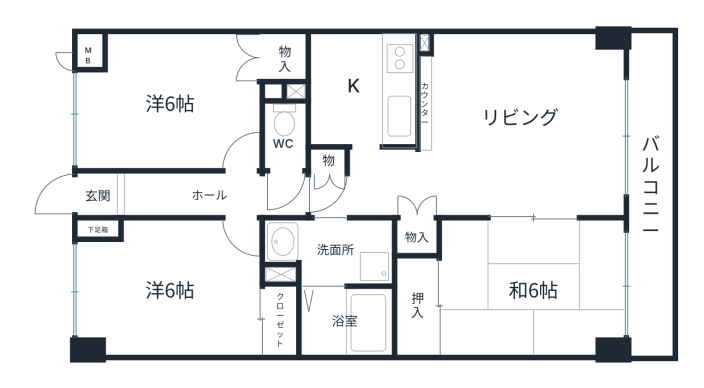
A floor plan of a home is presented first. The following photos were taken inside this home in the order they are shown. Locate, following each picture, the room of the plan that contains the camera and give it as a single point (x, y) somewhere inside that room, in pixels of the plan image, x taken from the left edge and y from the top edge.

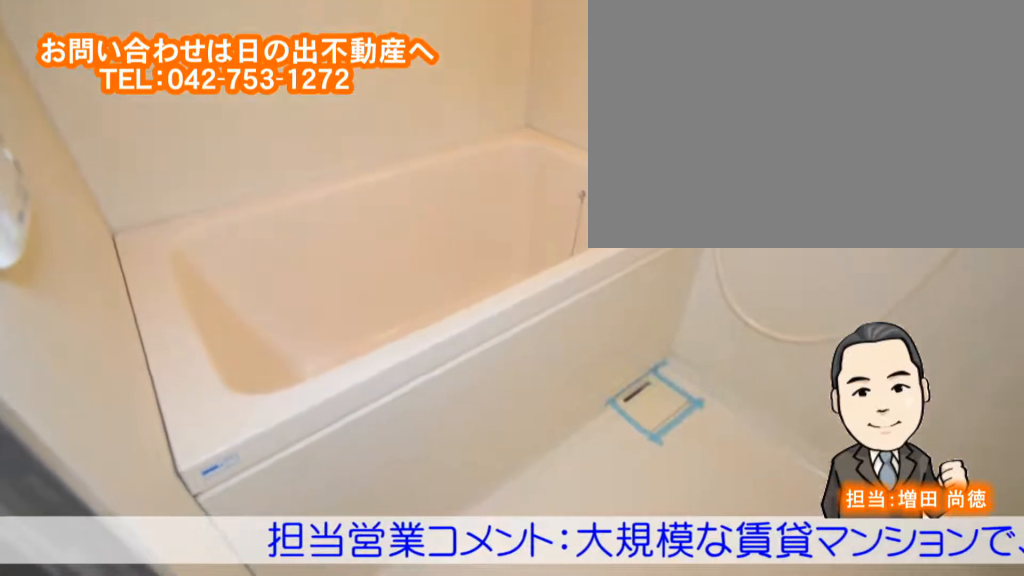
(346, 322)
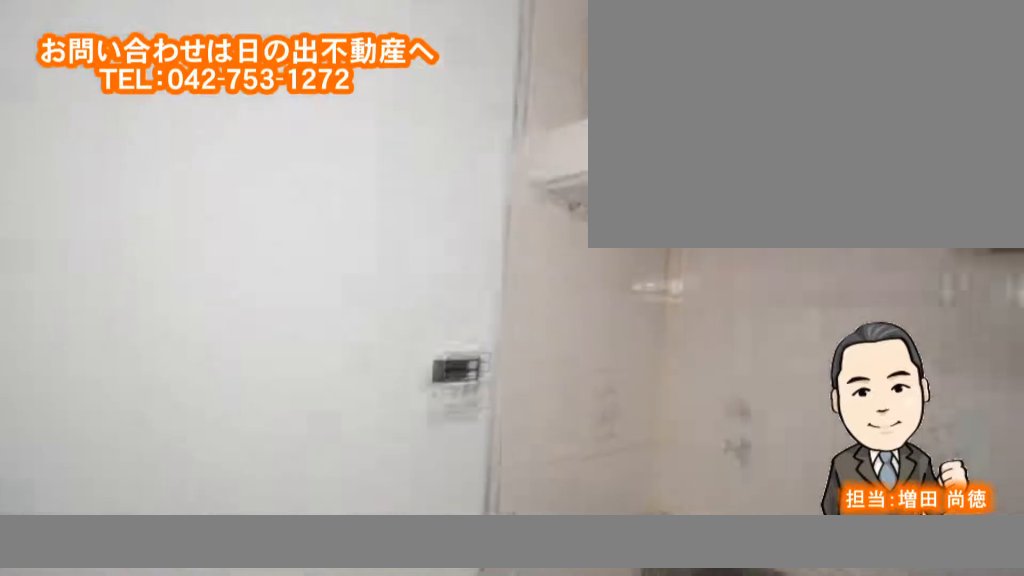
(350, 91)
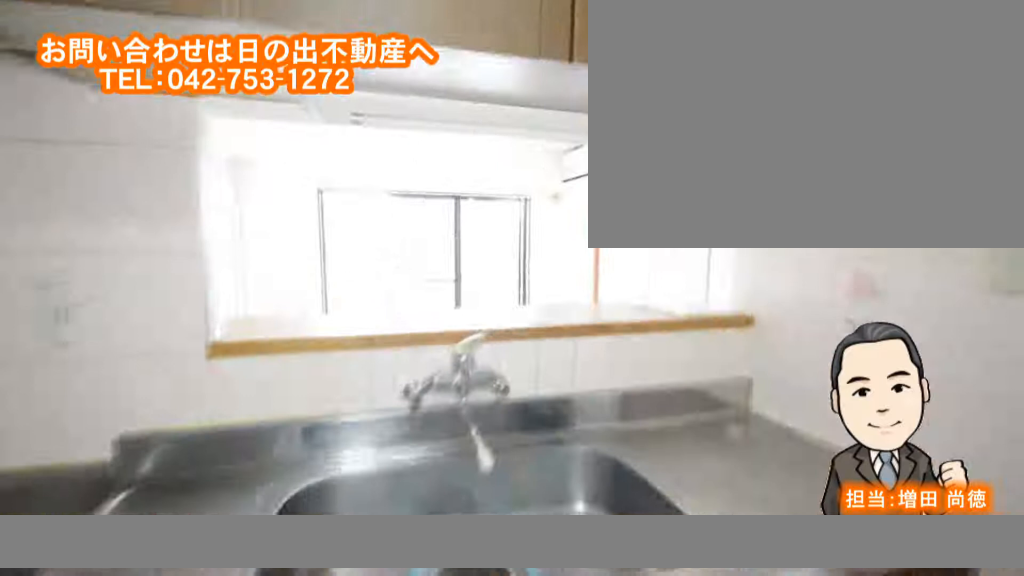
(350, 91)
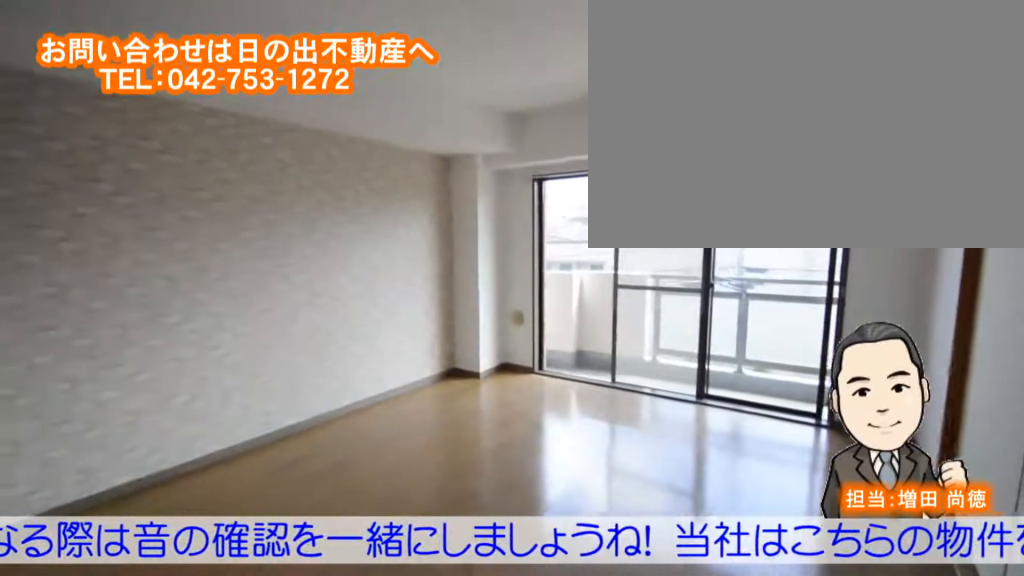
(514, 150)
